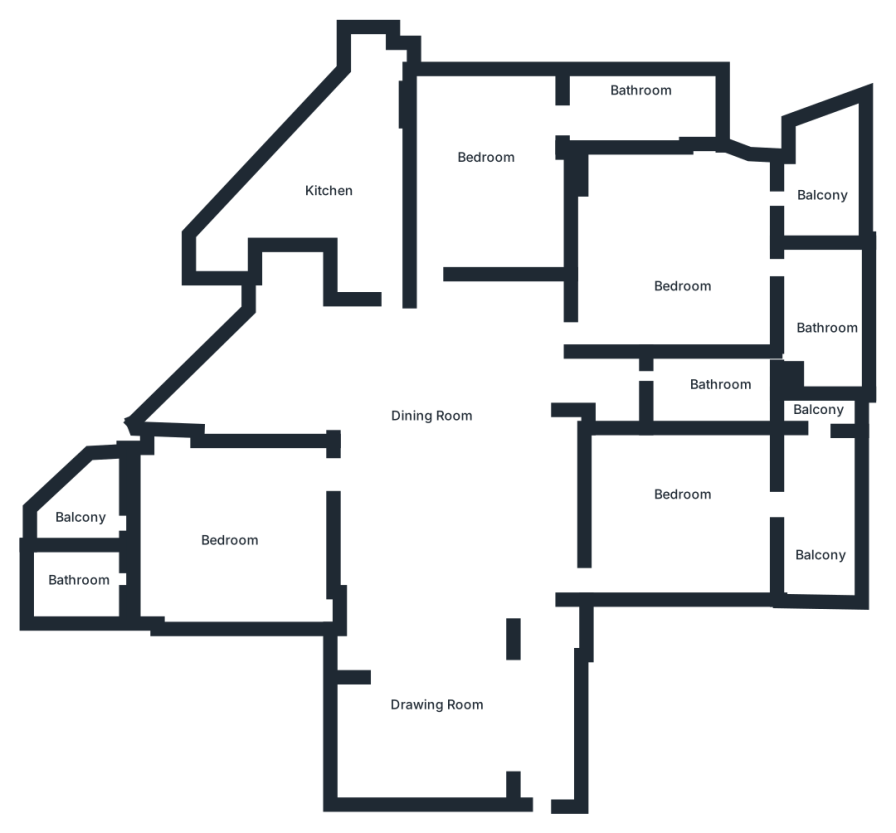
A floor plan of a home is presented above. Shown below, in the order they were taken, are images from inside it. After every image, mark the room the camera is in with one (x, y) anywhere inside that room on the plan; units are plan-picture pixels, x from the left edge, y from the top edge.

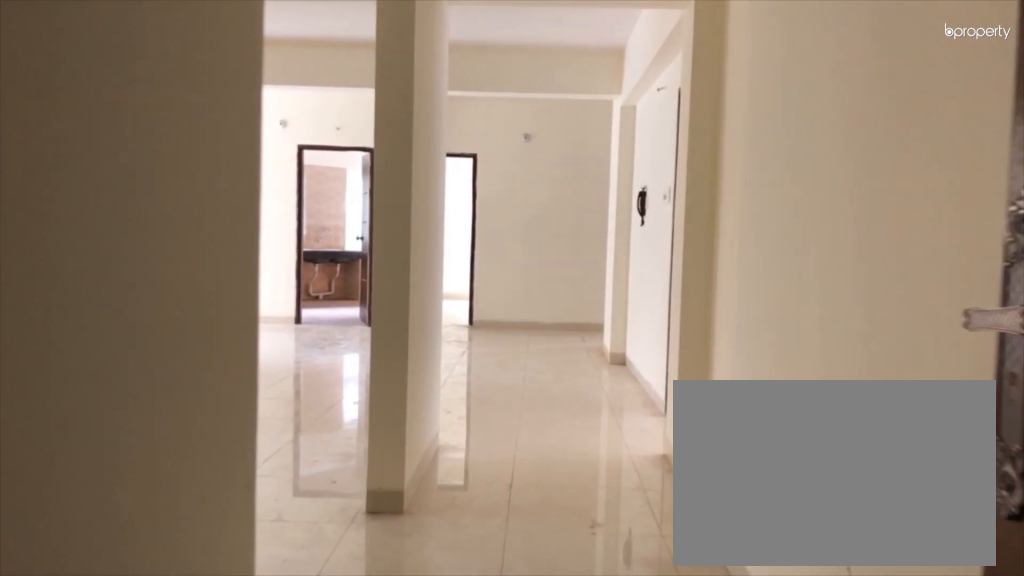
(534, 671)
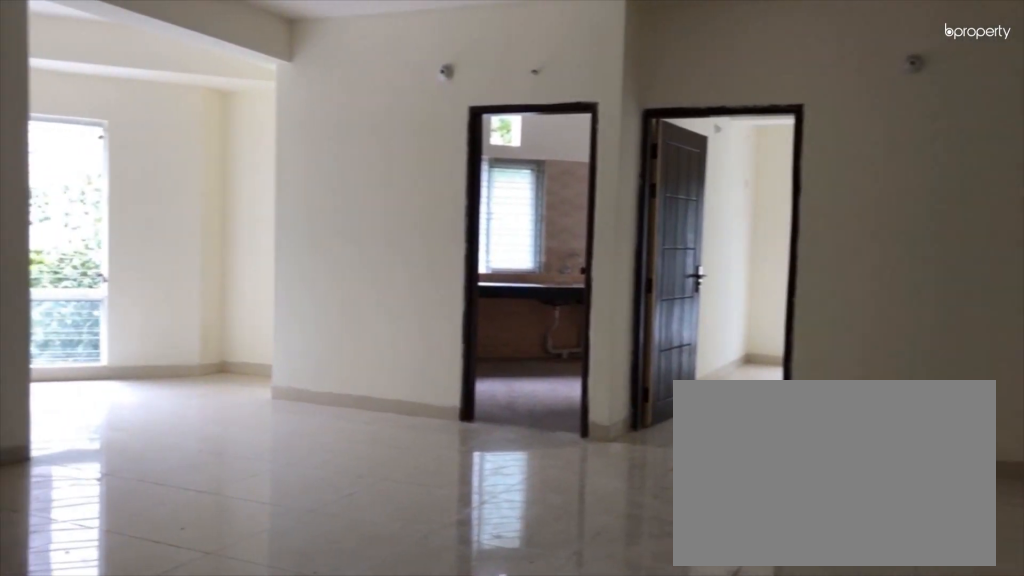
(448, 522)
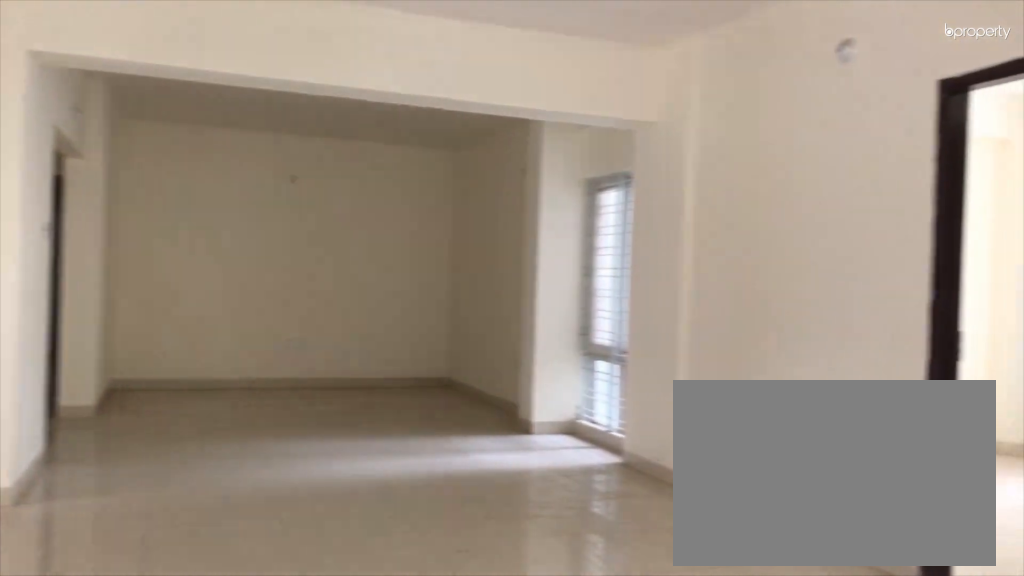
(448, 523)
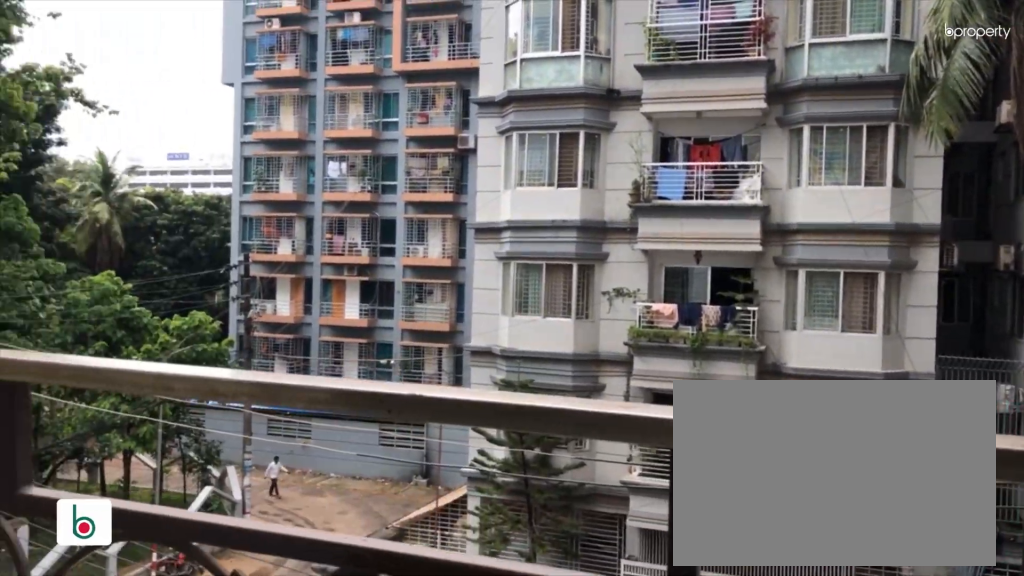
(816, 517)
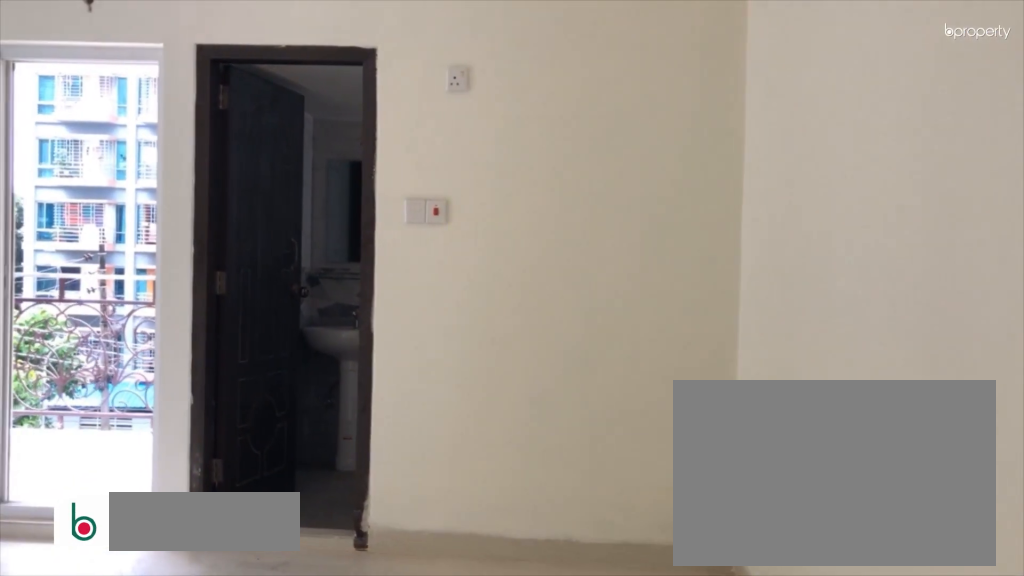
(672, 292)
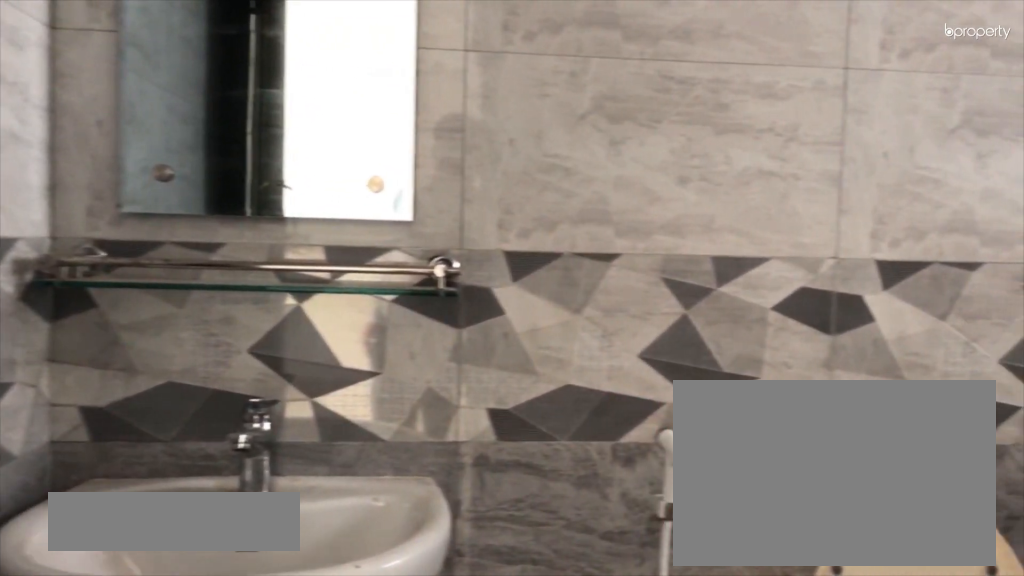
(821, 327)
